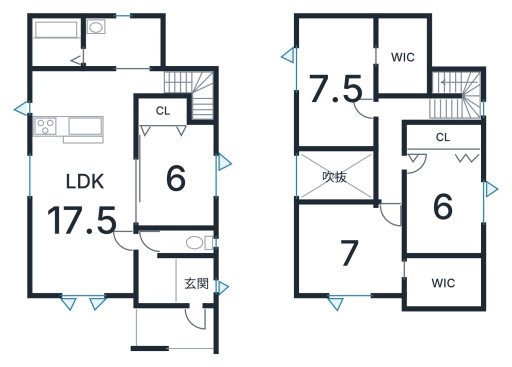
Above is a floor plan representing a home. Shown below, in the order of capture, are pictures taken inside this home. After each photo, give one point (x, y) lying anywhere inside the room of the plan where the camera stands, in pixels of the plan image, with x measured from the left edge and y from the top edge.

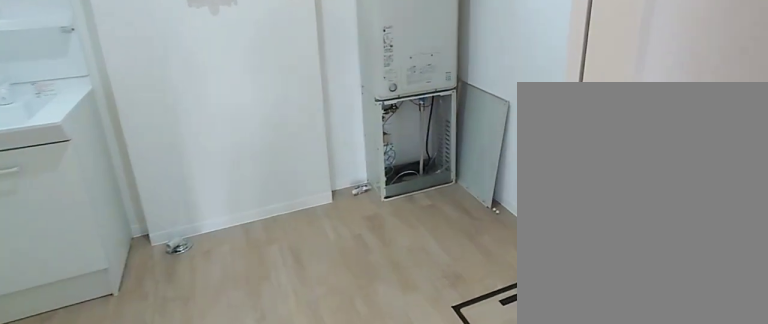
(125, 52)
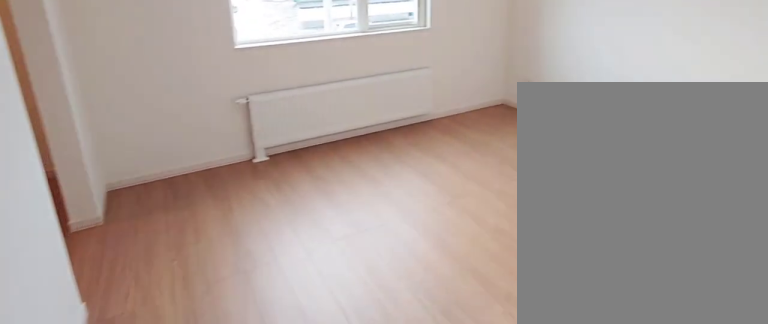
(348, 249)
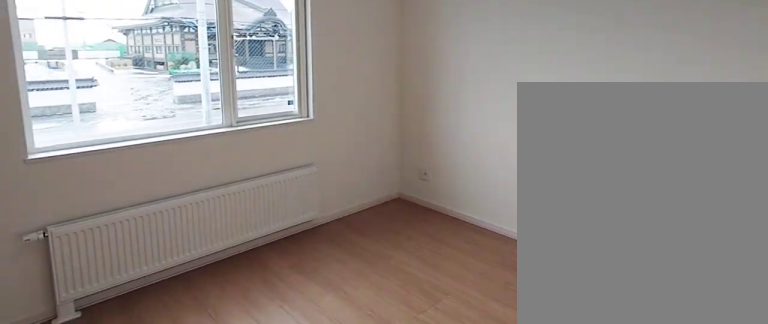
(348, 249)
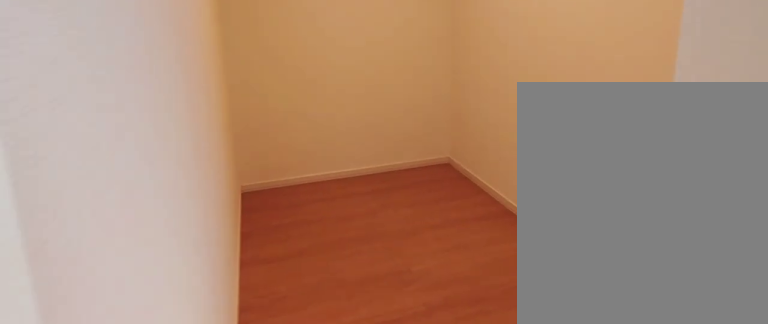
(446, 292)
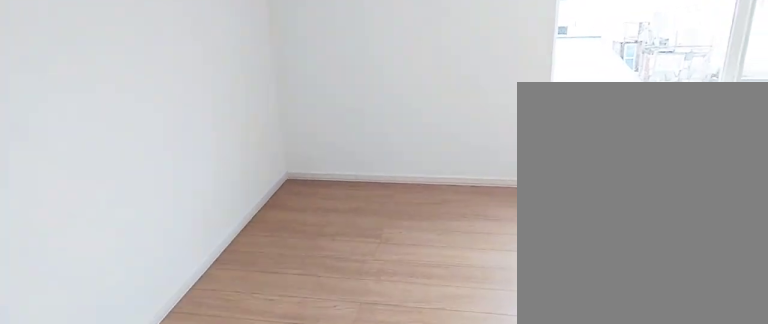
(337, 93)
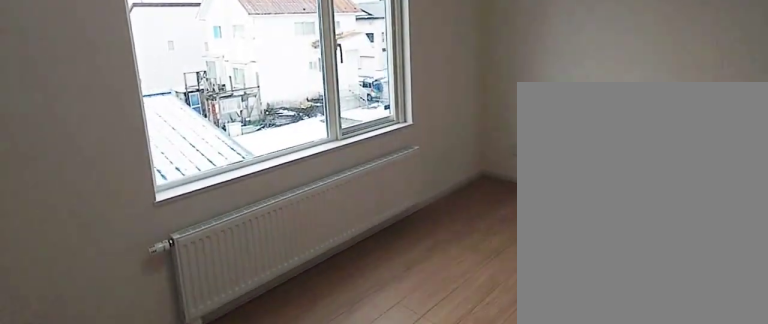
(337, 93)
